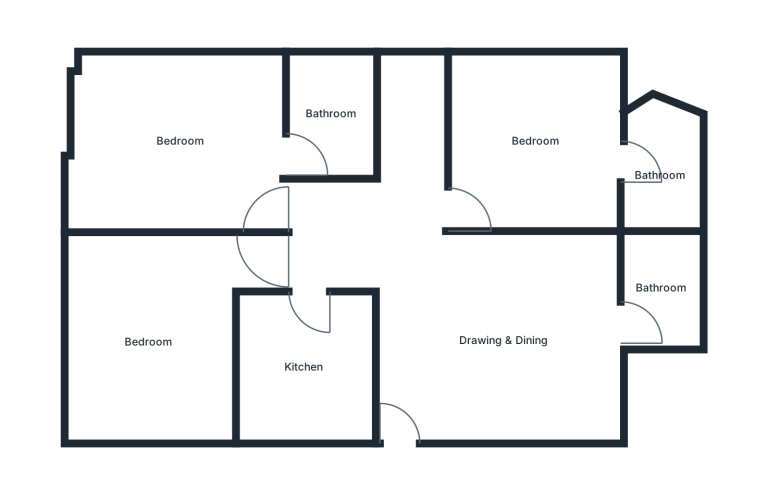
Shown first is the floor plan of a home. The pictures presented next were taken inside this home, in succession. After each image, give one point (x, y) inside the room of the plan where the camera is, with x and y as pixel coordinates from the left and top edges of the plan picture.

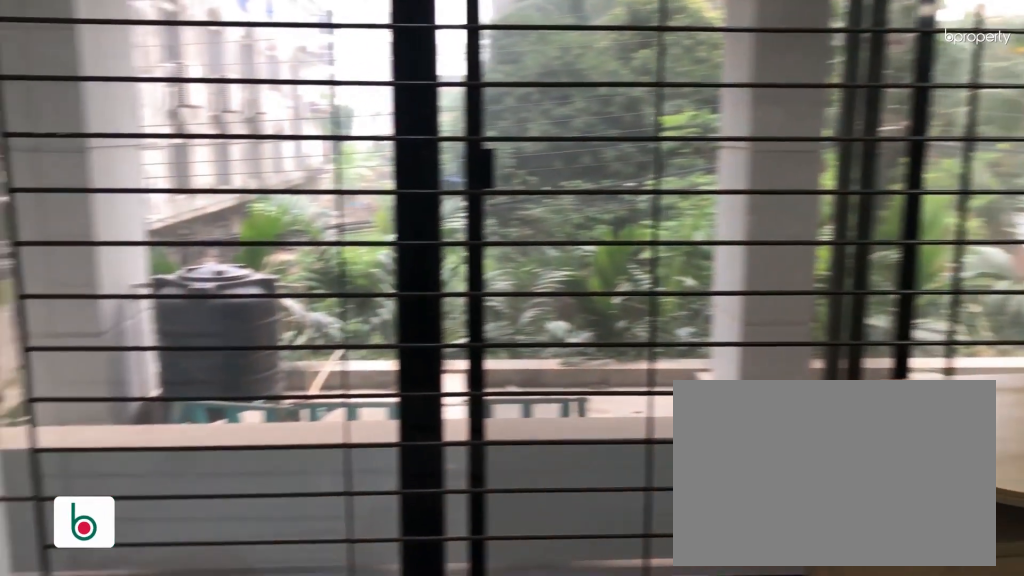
(535, 141)
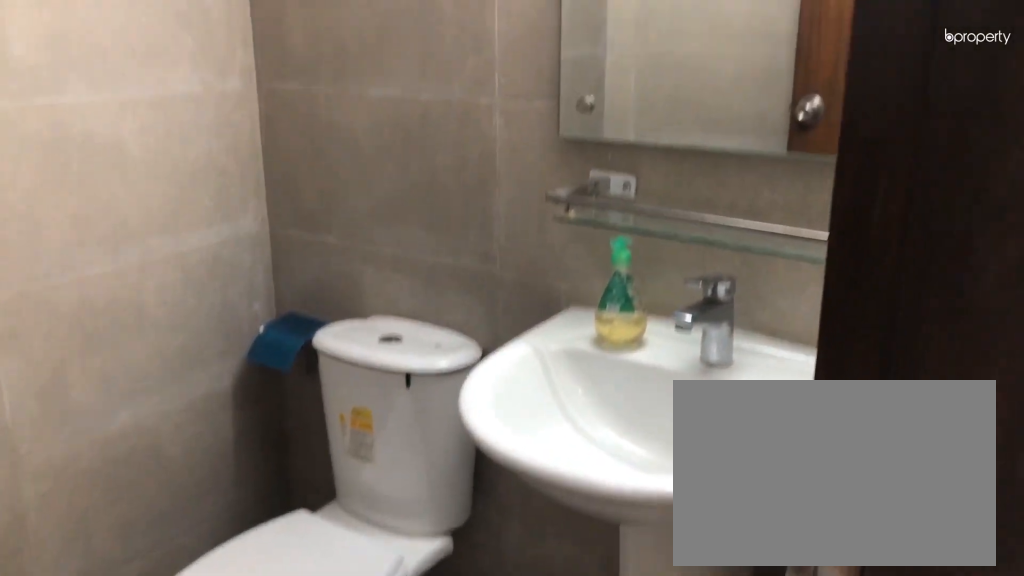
(659, 176)
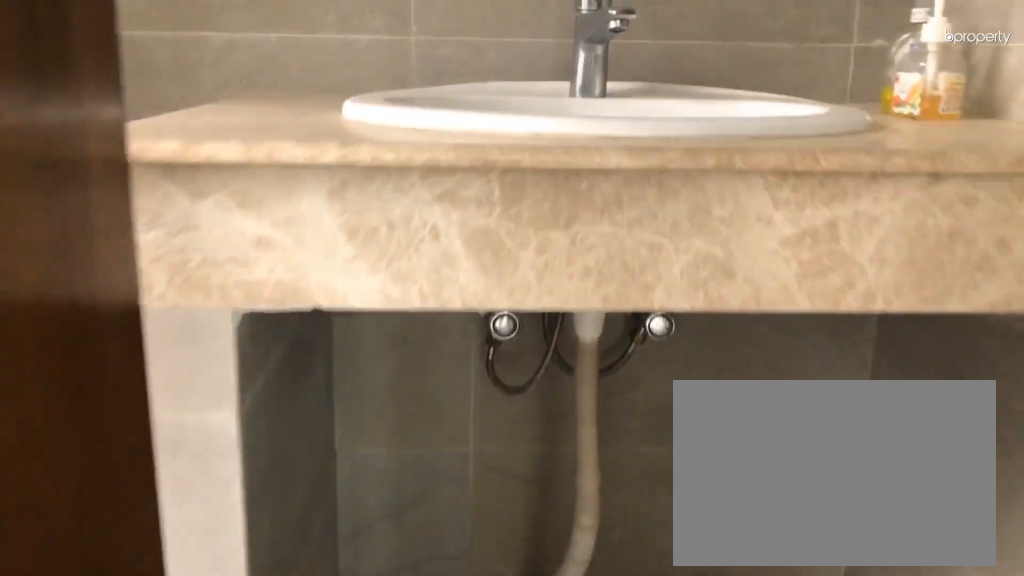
(332, 114)
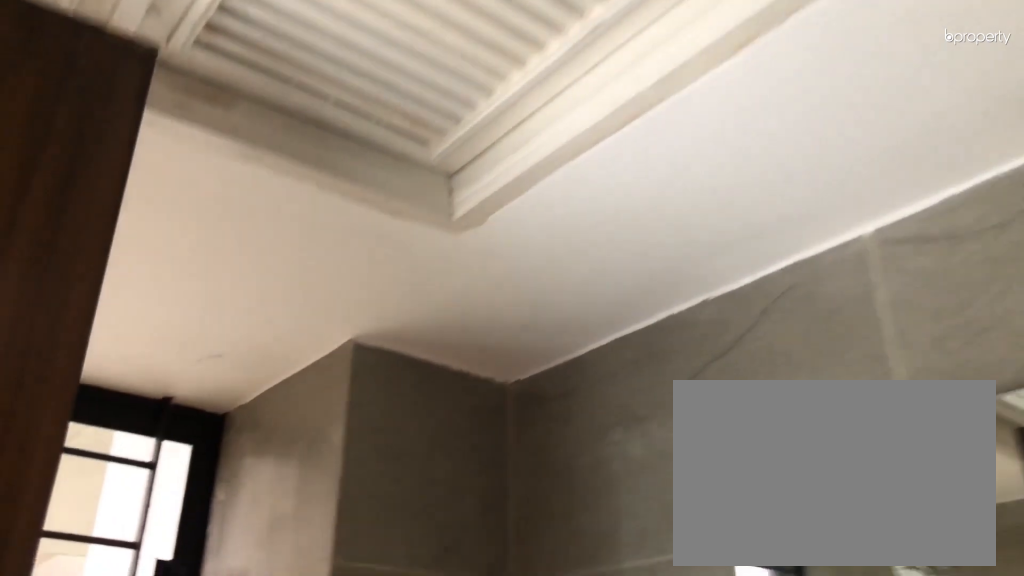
(332, 114)
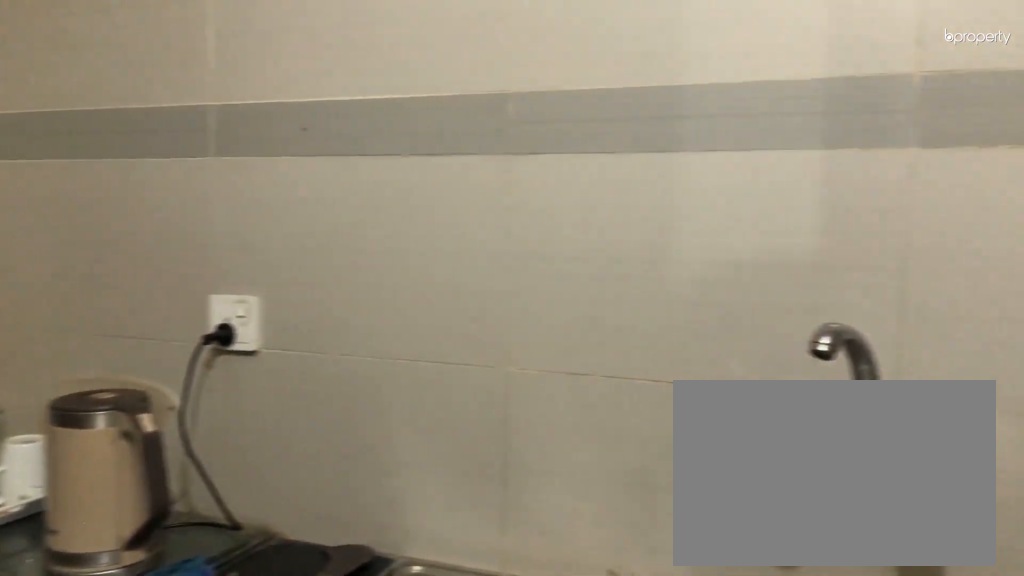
(304, 367)
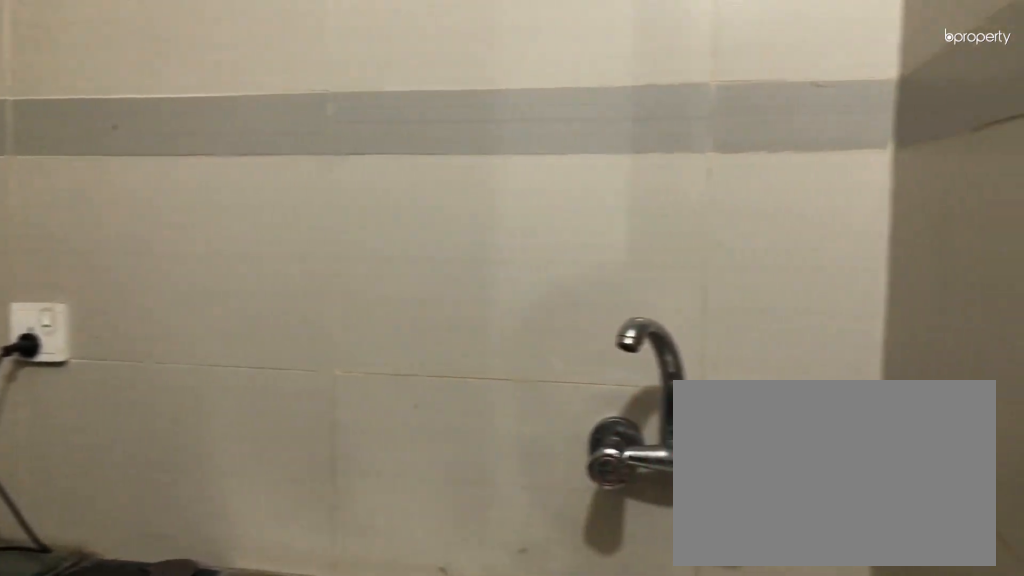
(304, 367)
